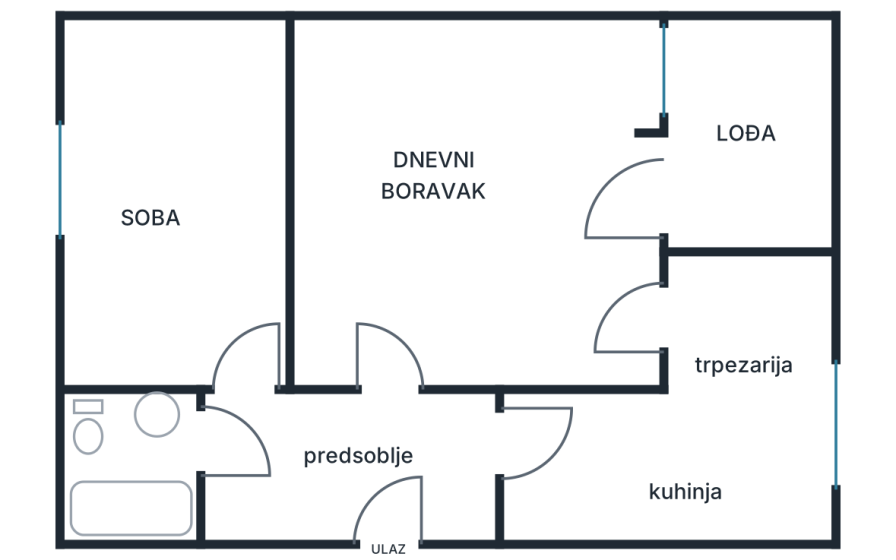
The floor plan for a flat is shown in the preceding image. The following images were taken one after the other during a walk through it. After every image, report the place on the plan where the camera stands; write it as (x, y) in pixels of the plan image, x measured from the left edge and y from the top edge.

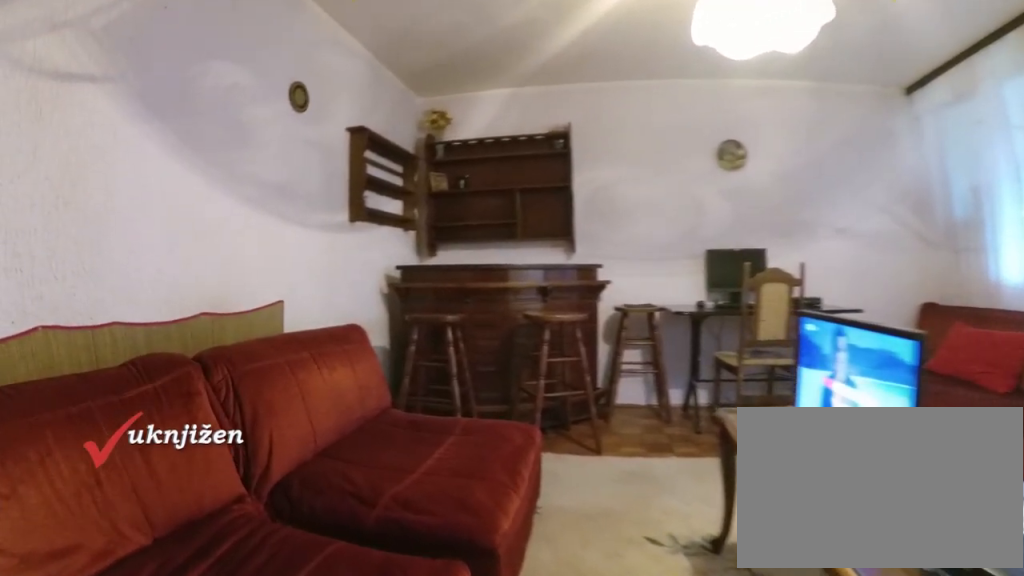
(403, 371)
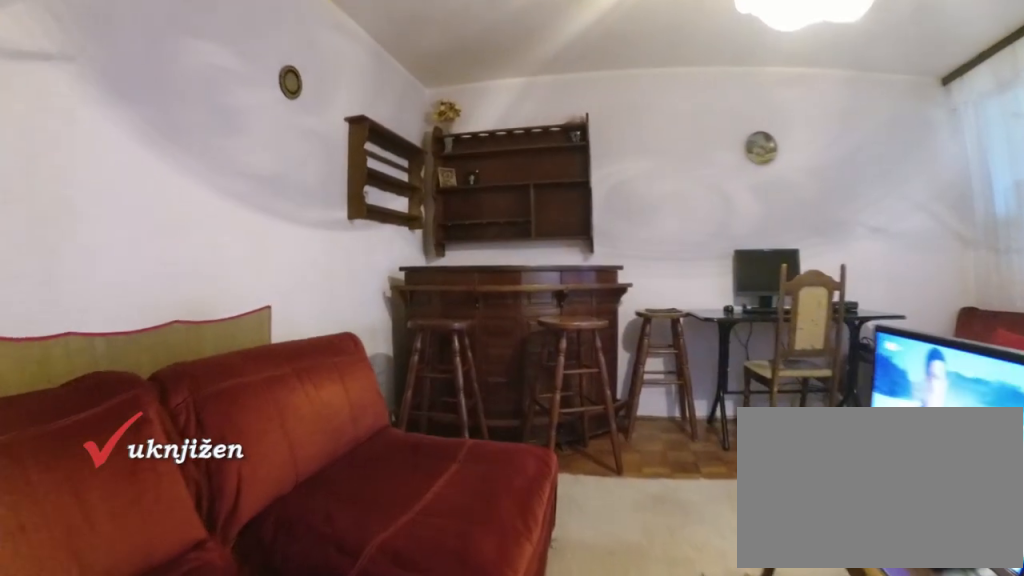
(403, 356)
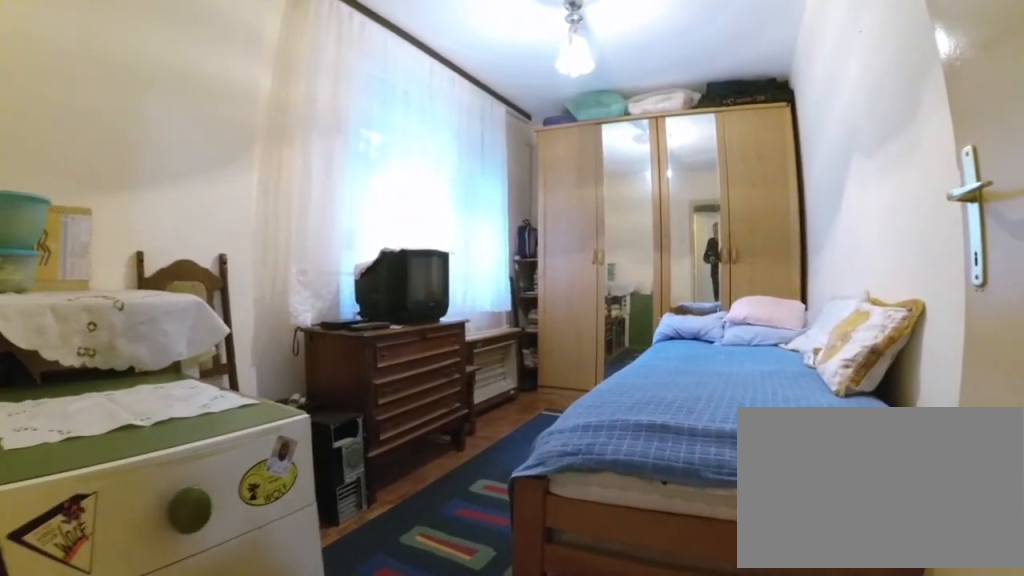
(240, 433)
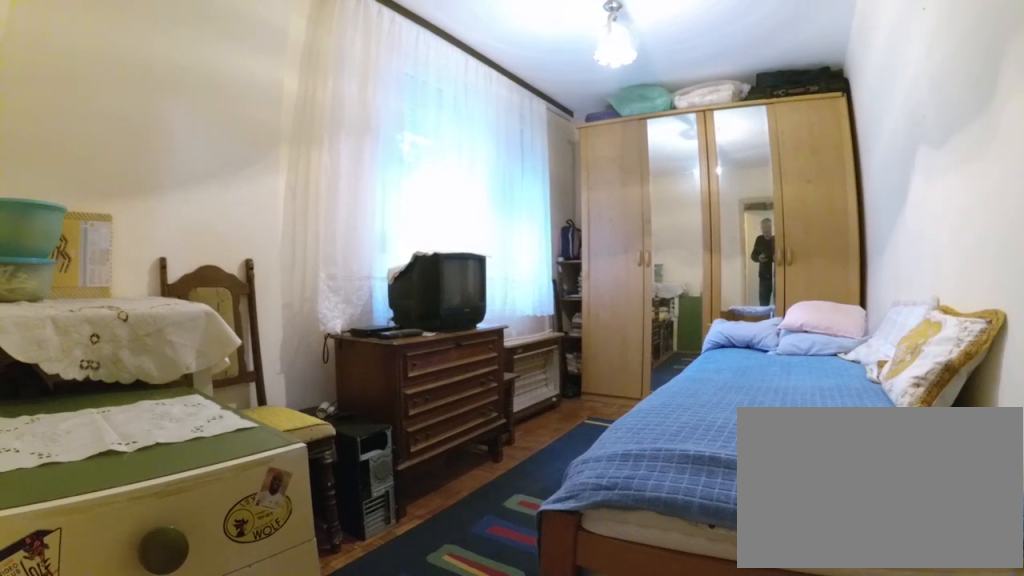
(246, 392)
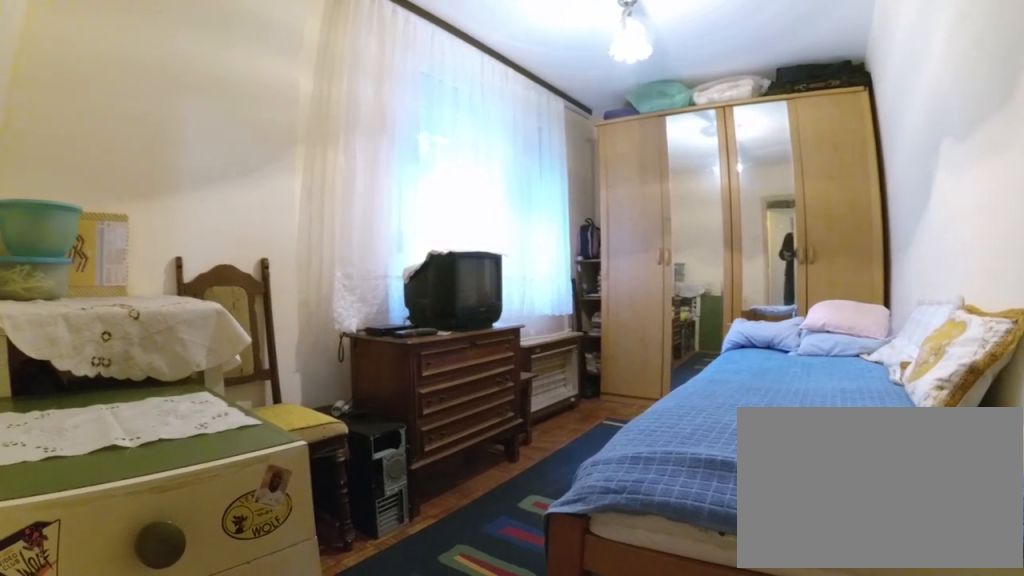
(252, 392)
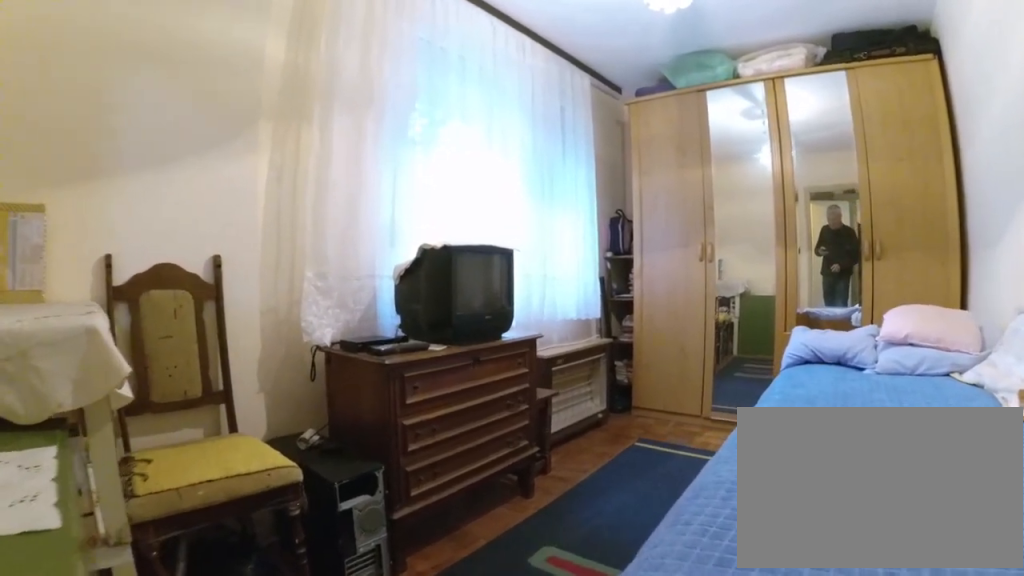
(211, 356)
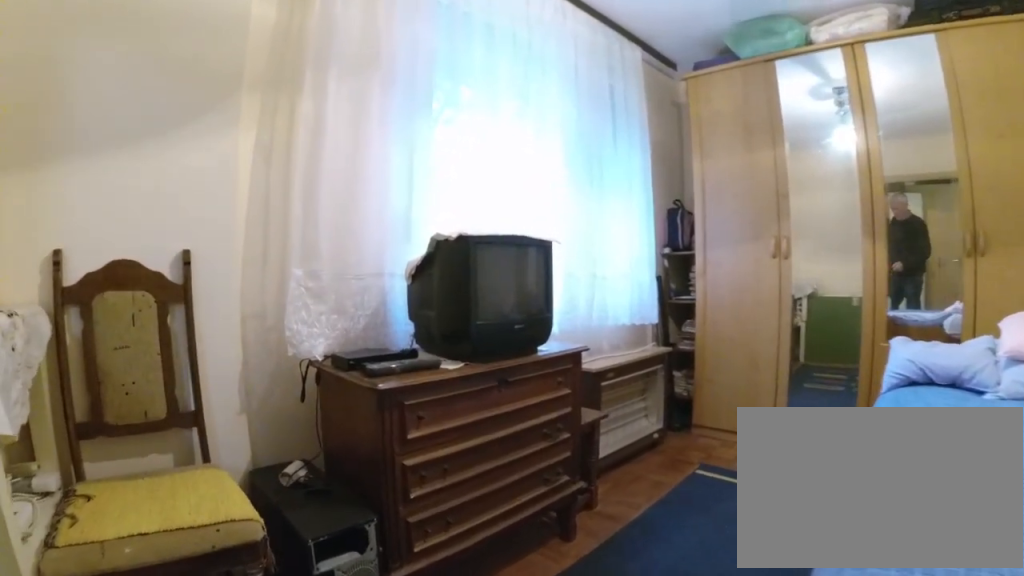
(177, 330)
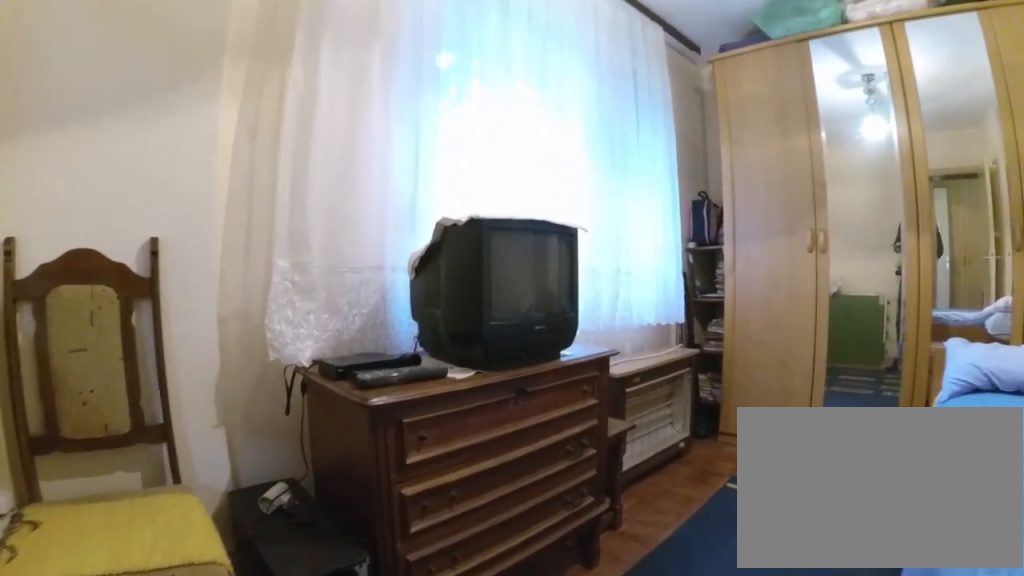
(161, 318)
